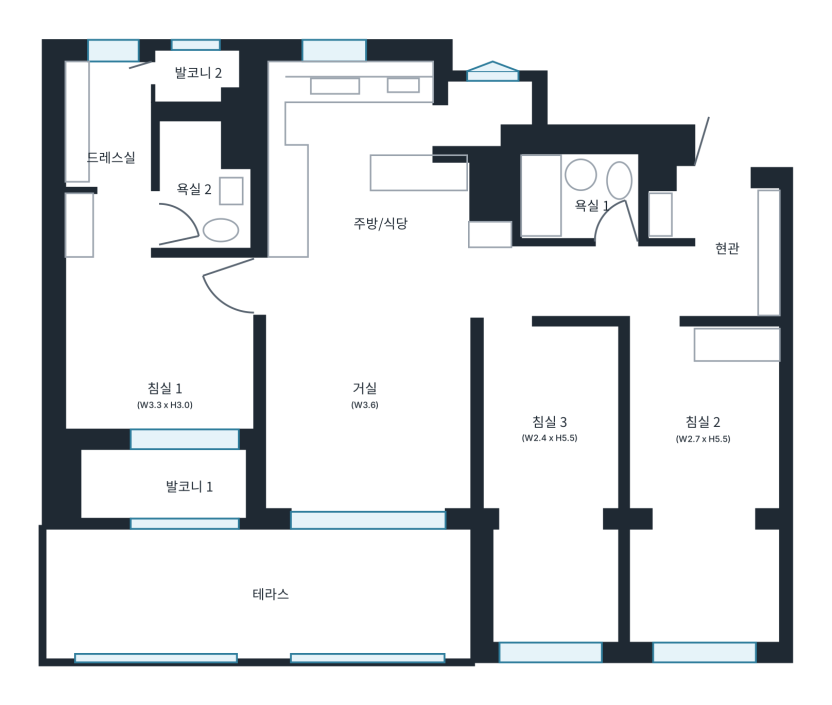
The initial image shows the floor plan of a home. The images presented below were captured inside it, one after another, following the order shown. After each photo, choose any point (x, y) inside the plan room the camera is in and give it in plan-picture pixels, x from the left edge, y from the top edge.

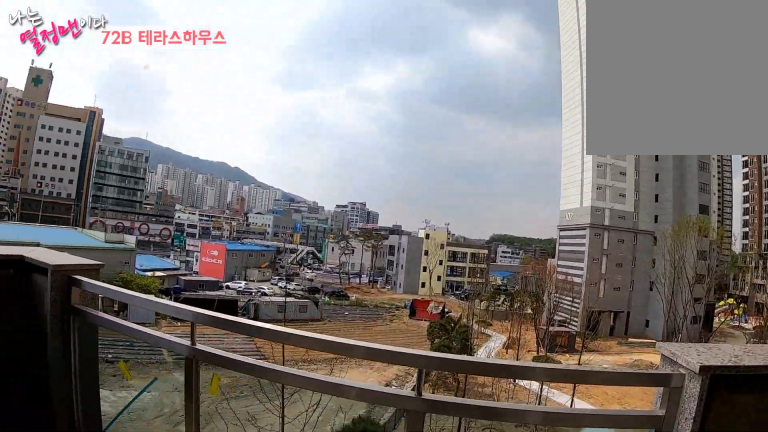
(266, 593)
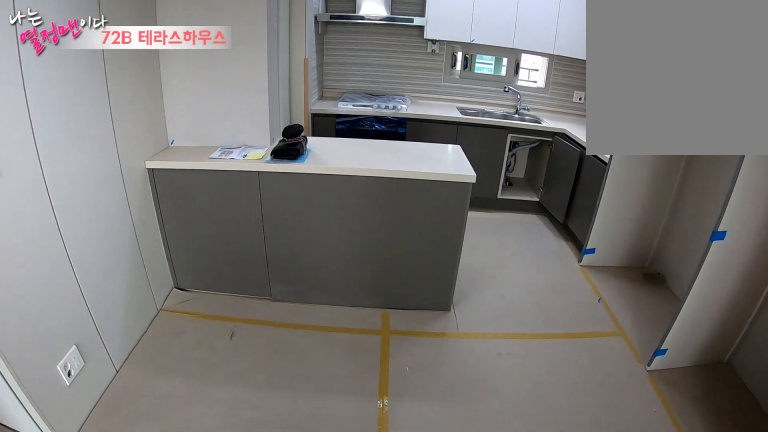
(372, 223)
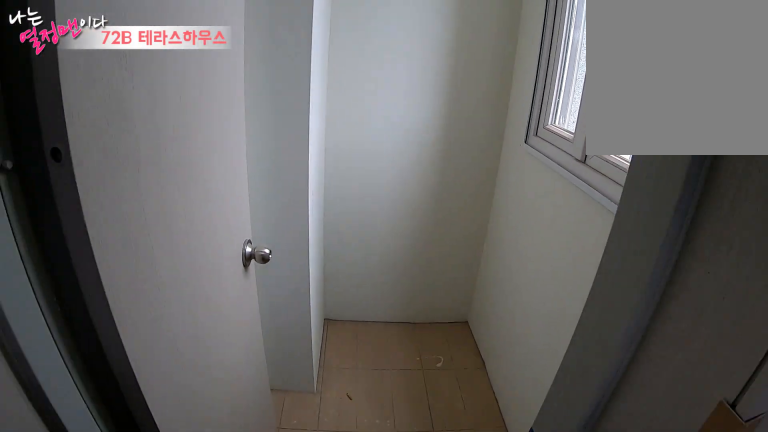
(372, 223)
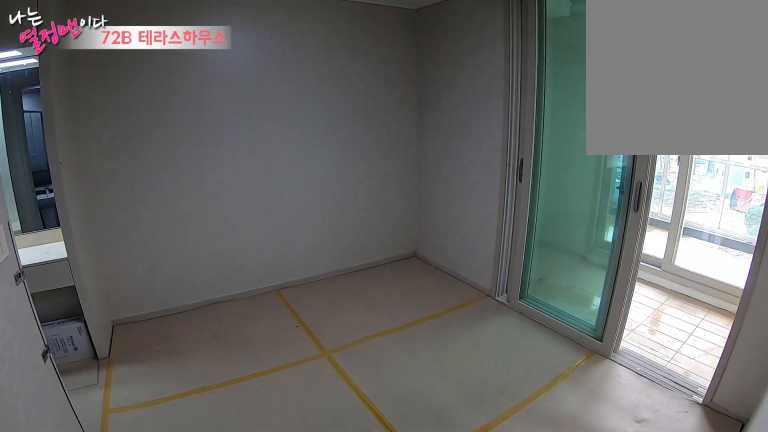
(165, 397)
